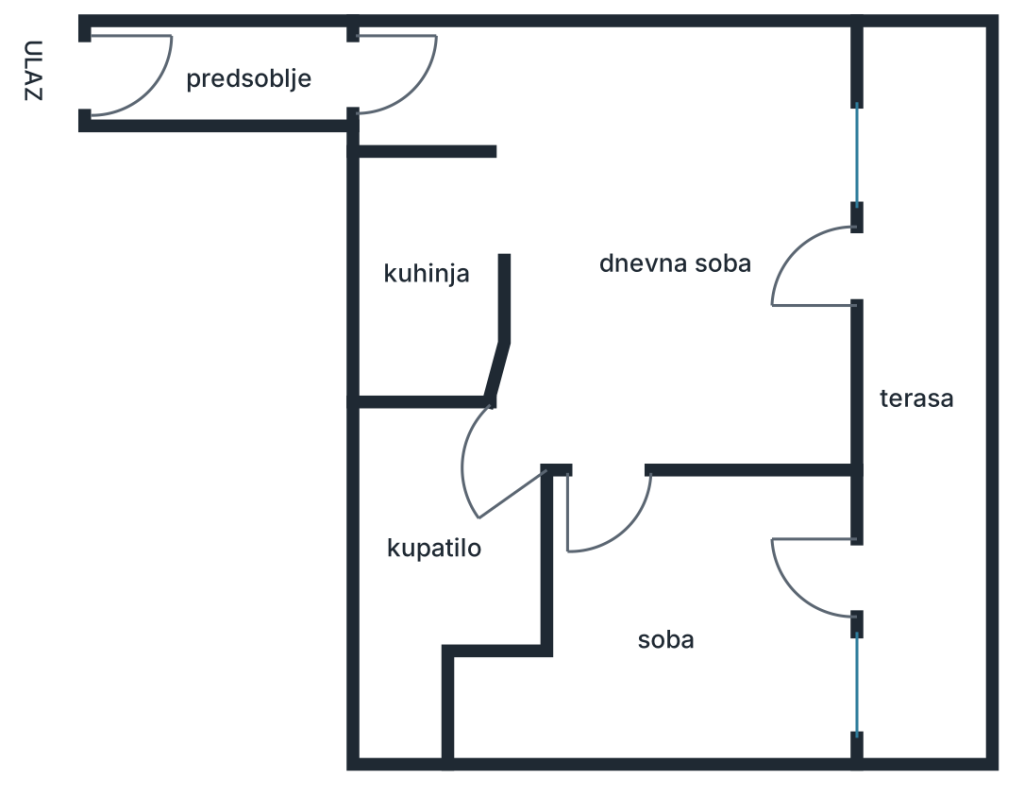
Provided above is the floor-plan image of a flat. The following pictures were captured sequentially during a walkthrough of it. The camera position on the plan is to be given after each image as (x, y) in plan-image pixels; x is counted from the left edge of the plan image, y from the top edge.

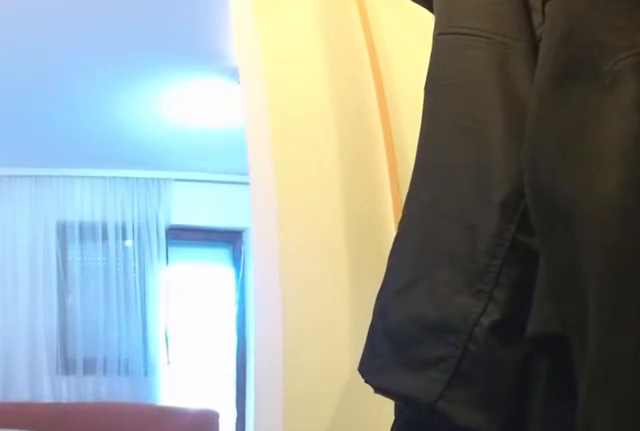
(336, 73)
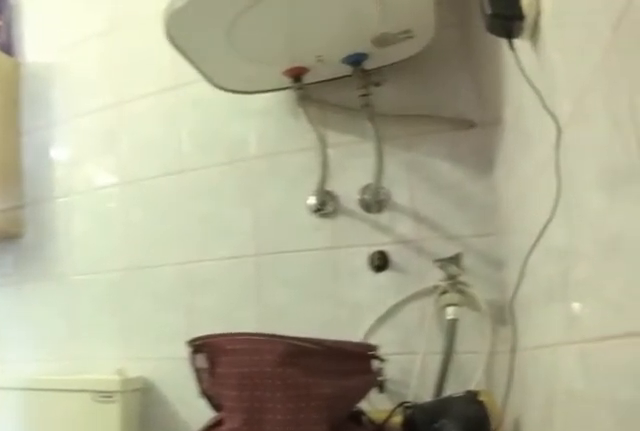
(510, 403)
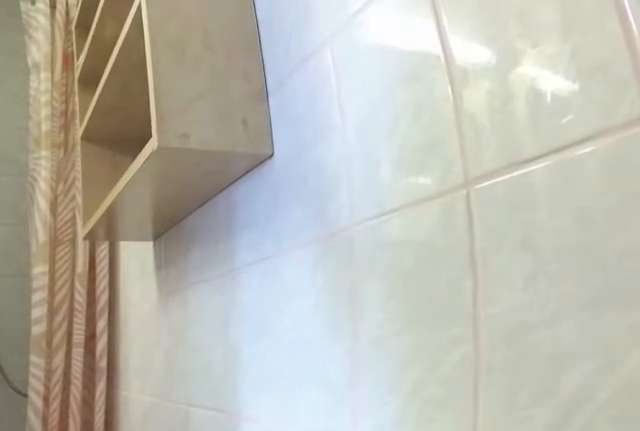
(457, 424)
